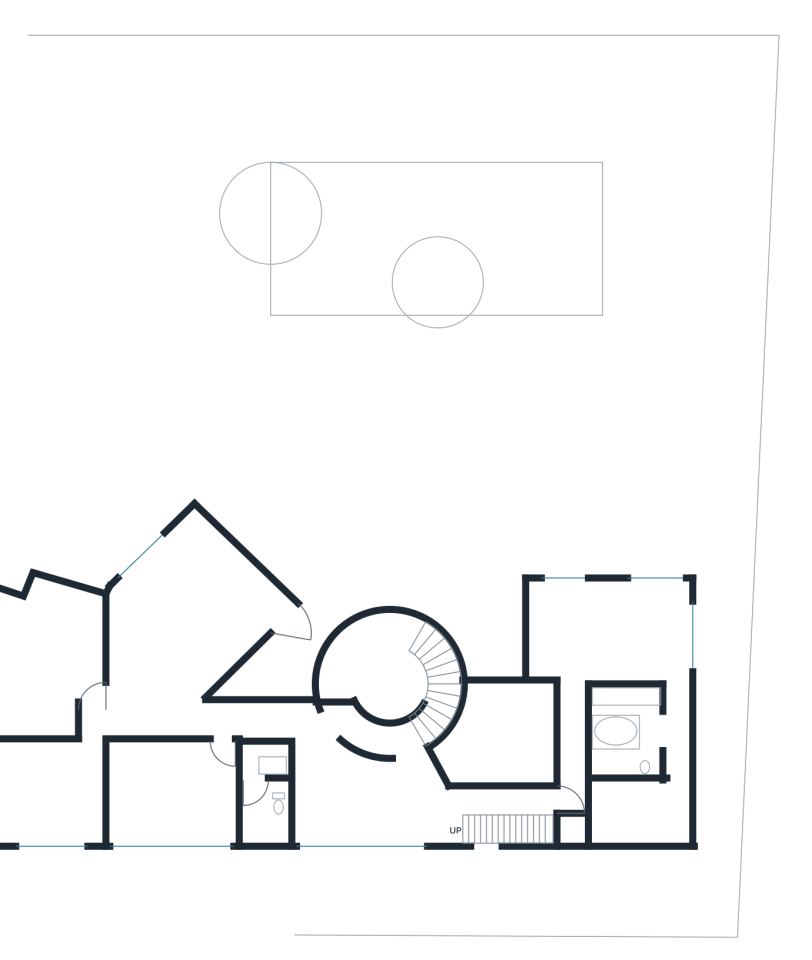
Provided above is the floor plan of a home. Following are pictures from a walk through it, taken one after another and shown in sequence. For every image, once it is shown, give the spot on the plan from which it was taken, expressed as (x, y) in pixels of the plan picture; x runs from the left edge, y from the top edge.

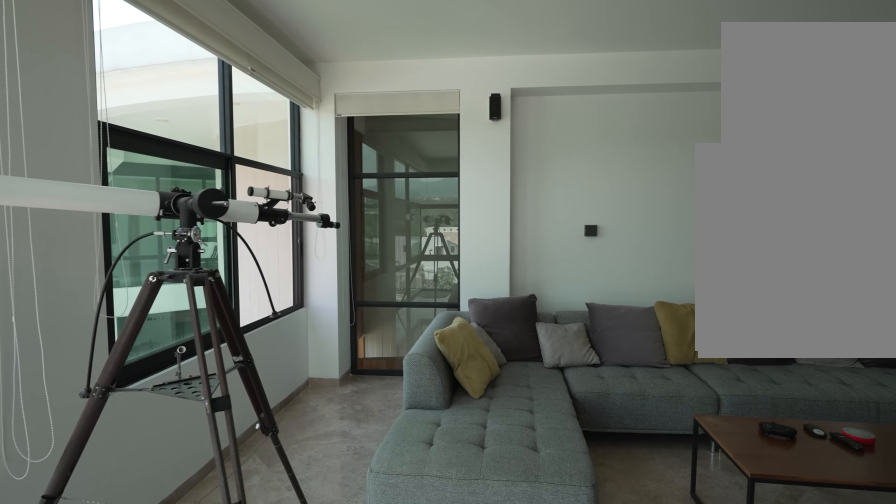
(179, 586)
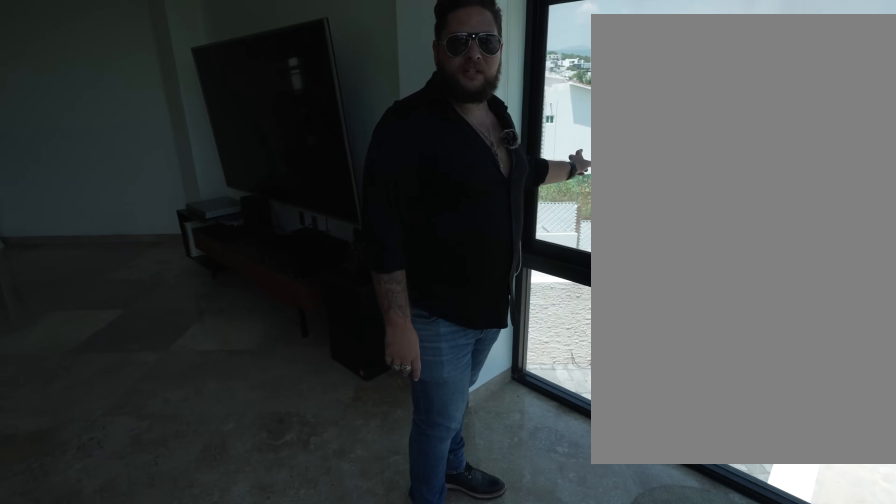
(195, 545)
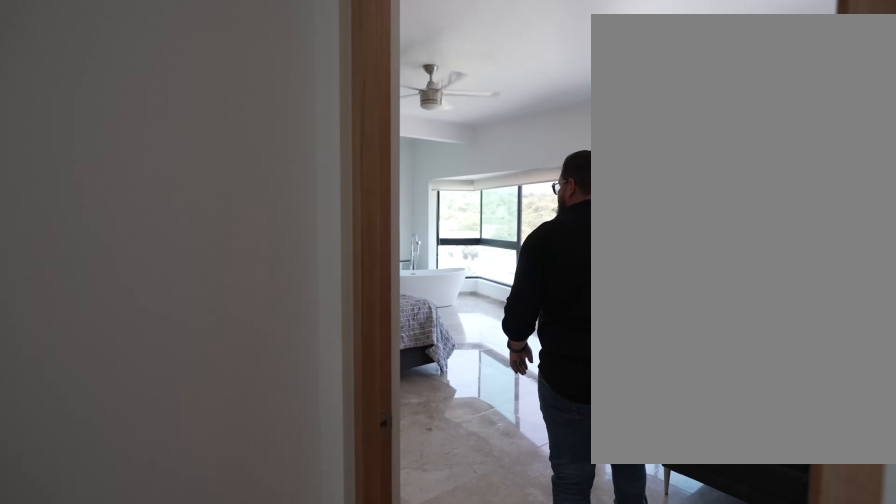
(85, 704)
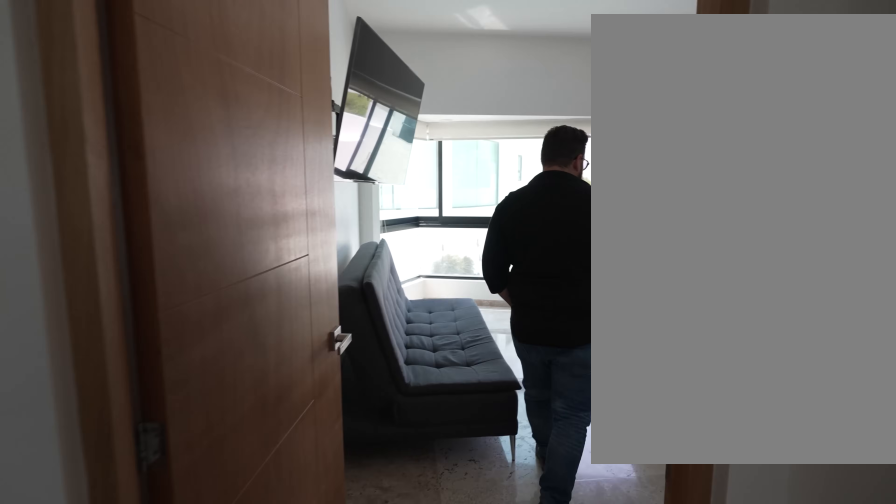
(100, 707)
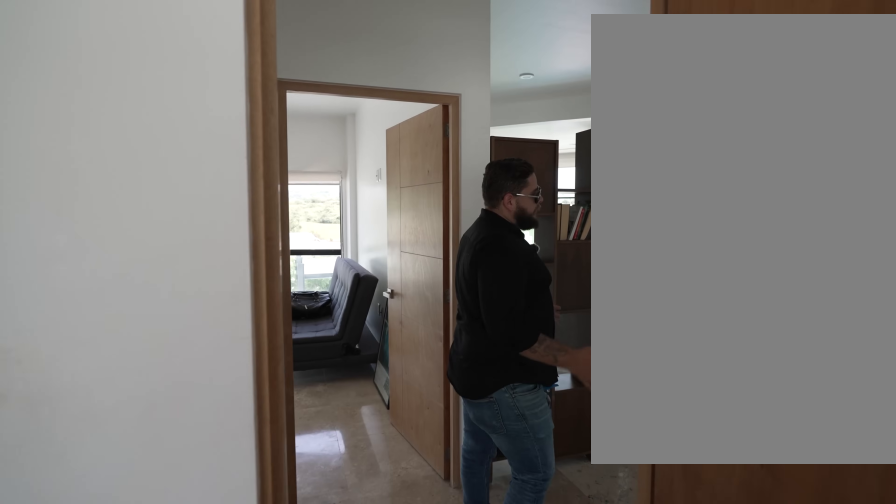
(91, 721)
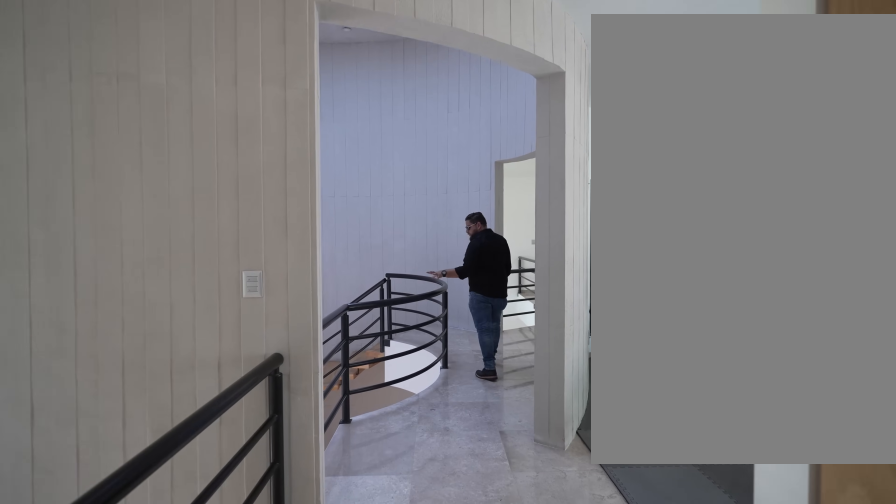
(317, 727)
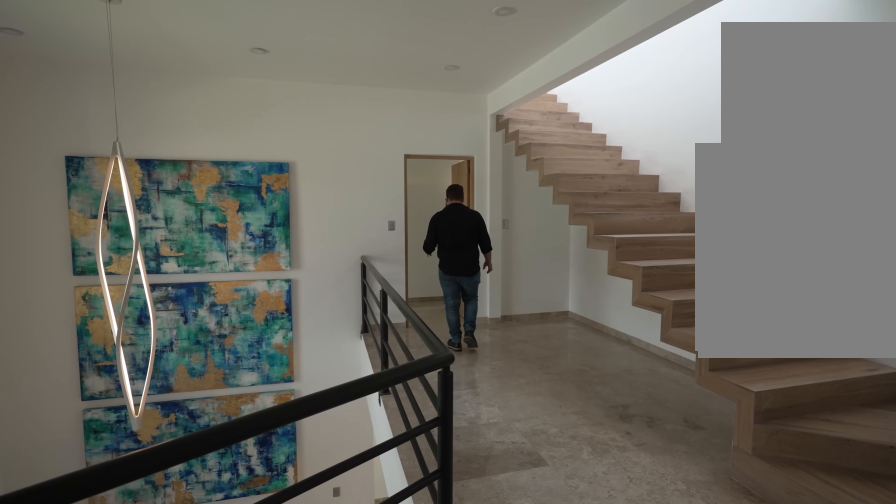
(341, 724)
